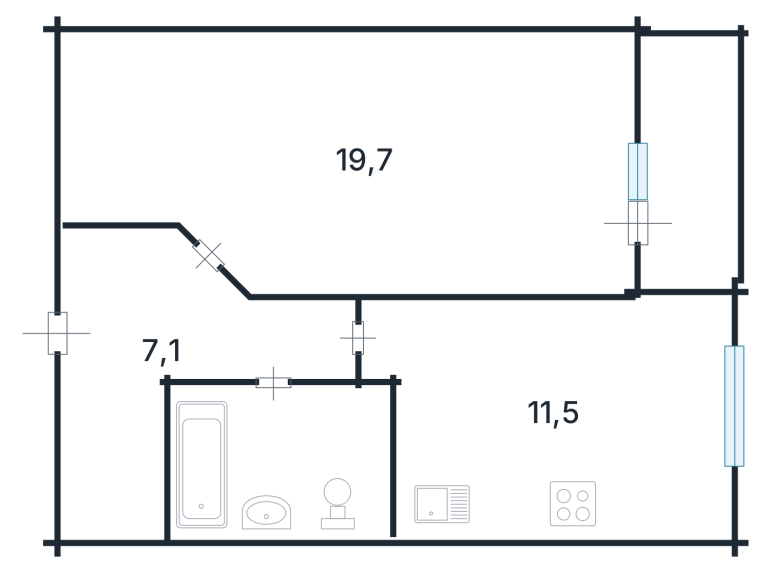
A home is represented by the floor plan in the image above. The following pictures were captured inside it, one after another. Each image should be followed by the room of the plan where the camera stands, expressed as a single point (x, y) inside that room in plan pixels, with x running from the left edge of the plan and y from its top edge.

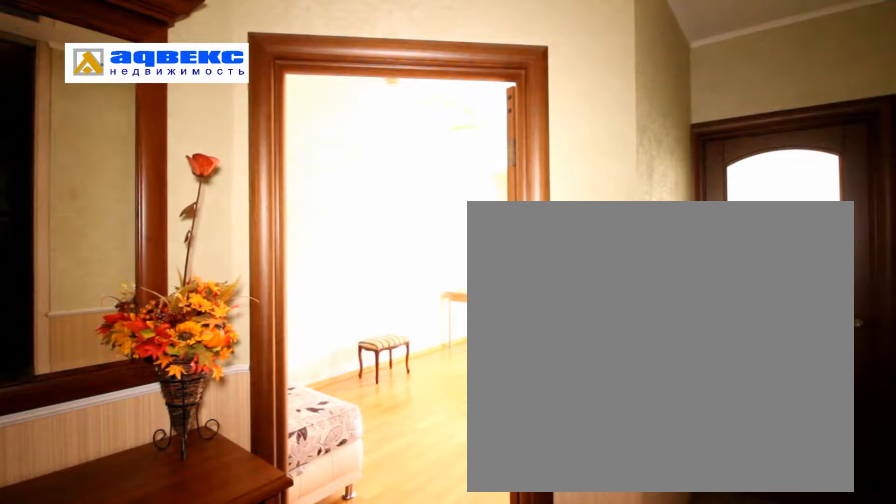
(225, 368)
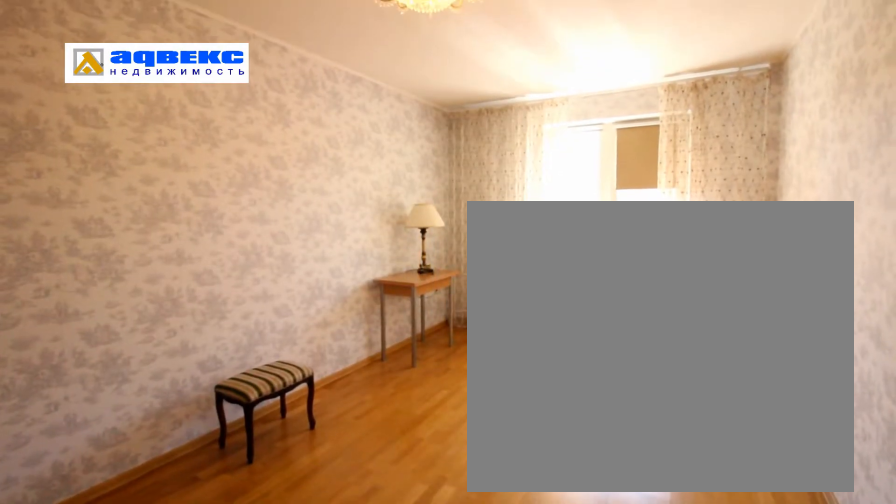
(416, 195)
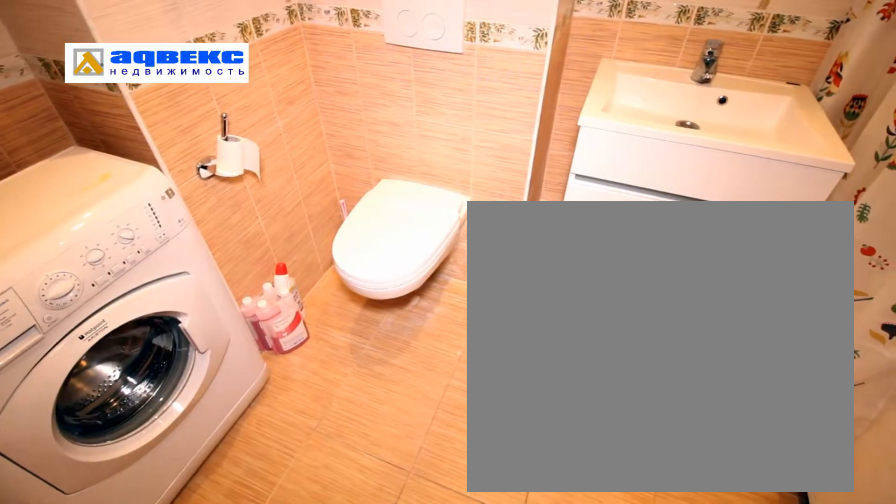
(274, 506)
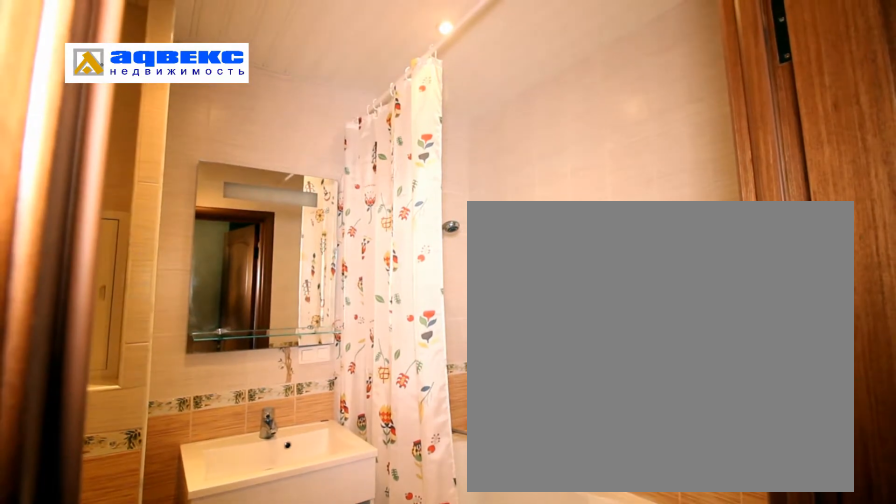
(273, 506)
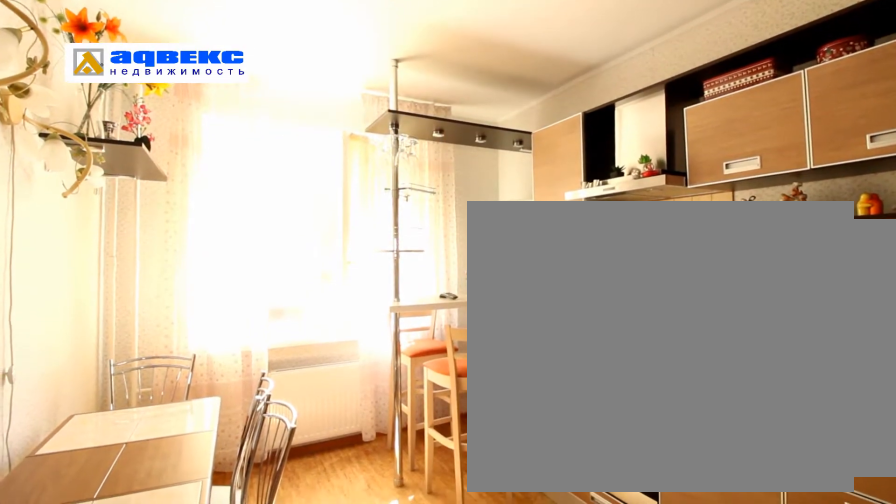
(503, 445)
